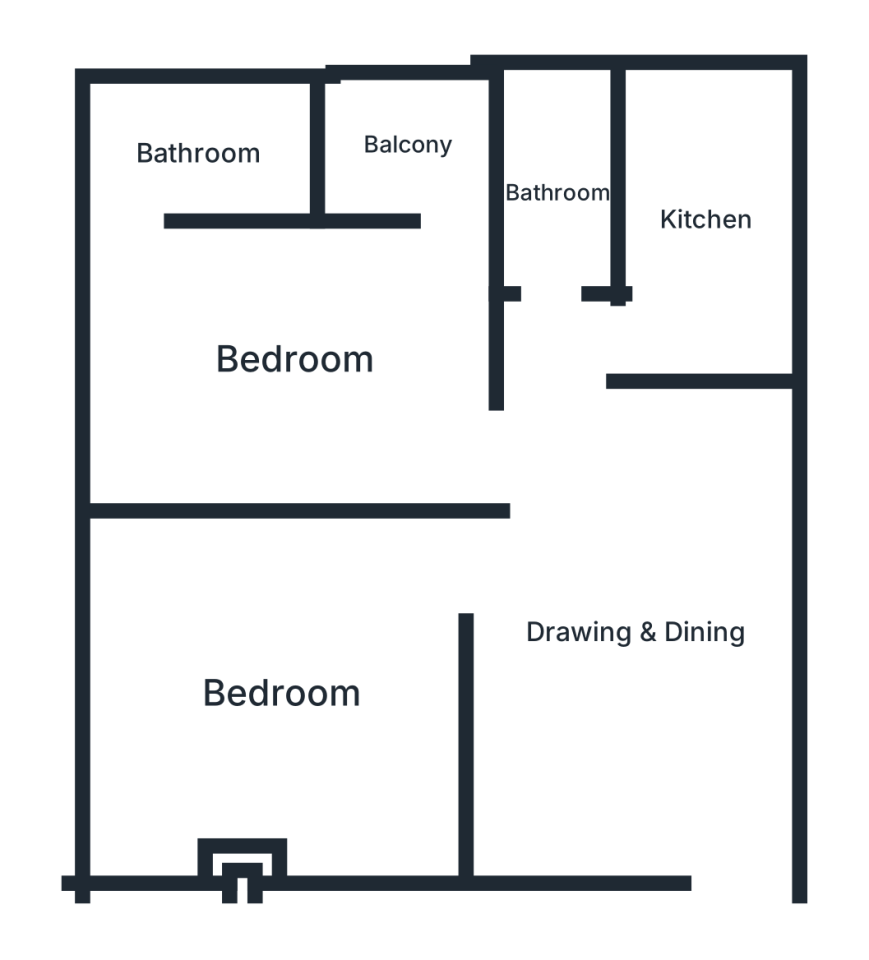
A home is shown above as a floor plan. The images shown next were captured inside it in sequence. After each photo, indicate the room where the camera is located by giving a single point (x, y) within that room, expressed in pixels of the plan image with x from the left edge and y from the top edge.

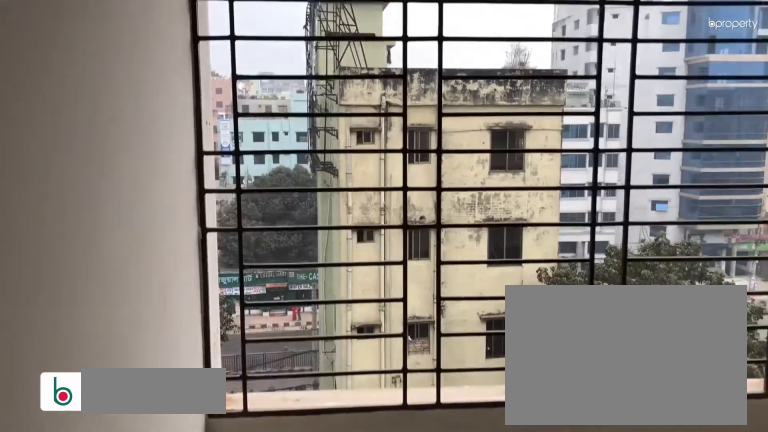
(408, 147)
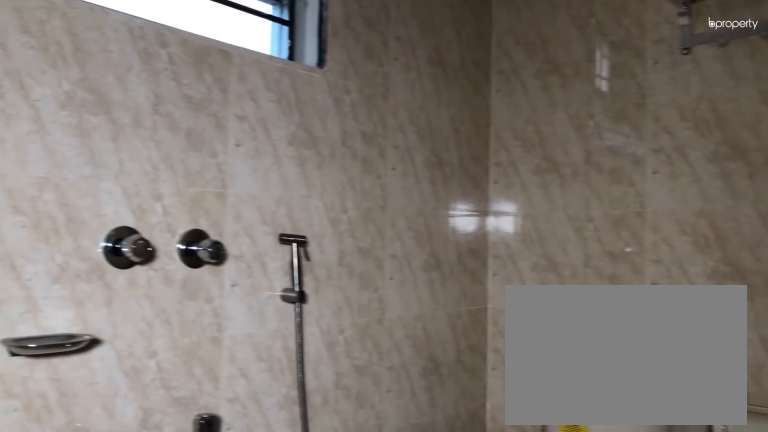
(196, 154)
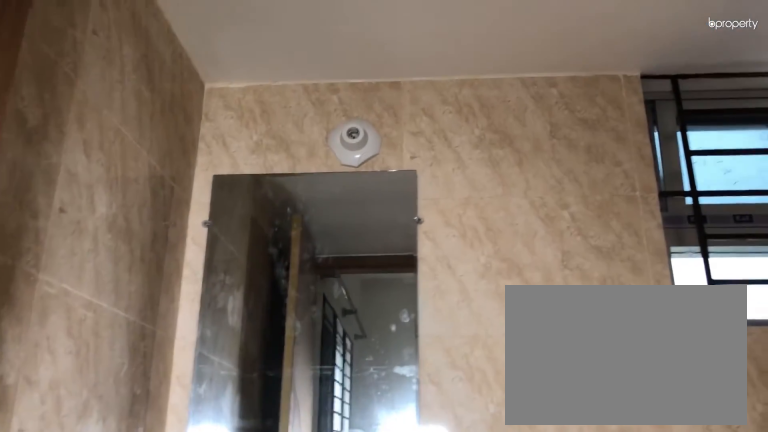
(196, 154)
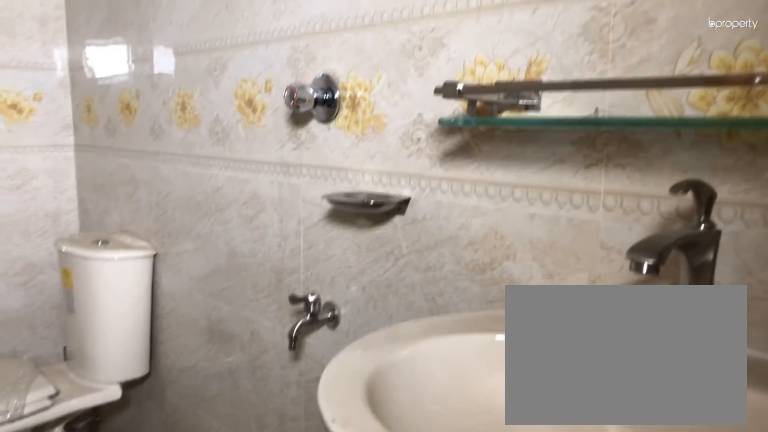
(554, 194)
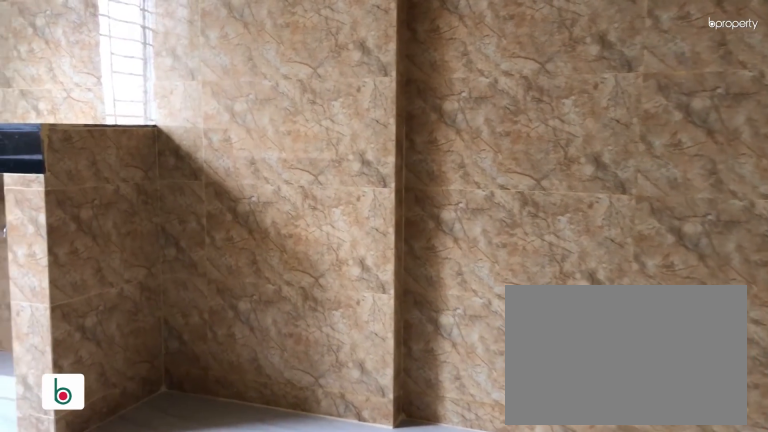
(704, 219)
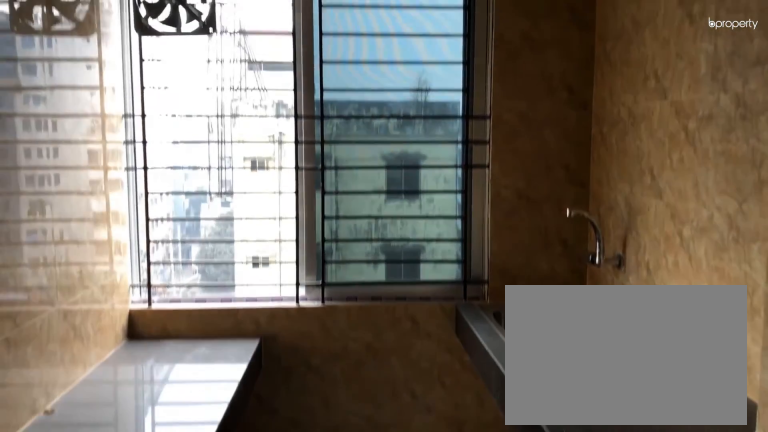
(704, 218)
